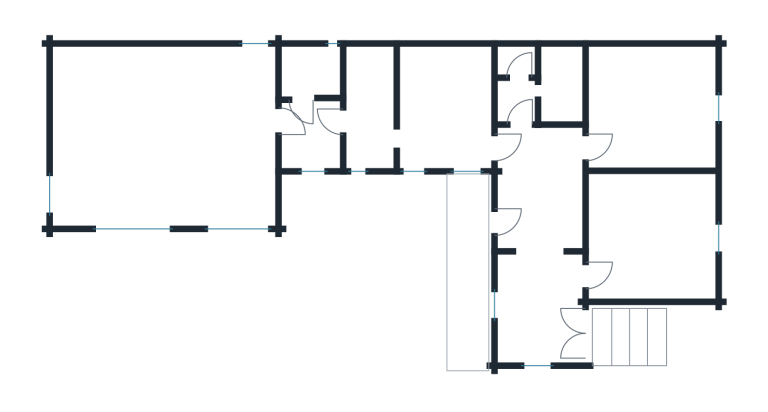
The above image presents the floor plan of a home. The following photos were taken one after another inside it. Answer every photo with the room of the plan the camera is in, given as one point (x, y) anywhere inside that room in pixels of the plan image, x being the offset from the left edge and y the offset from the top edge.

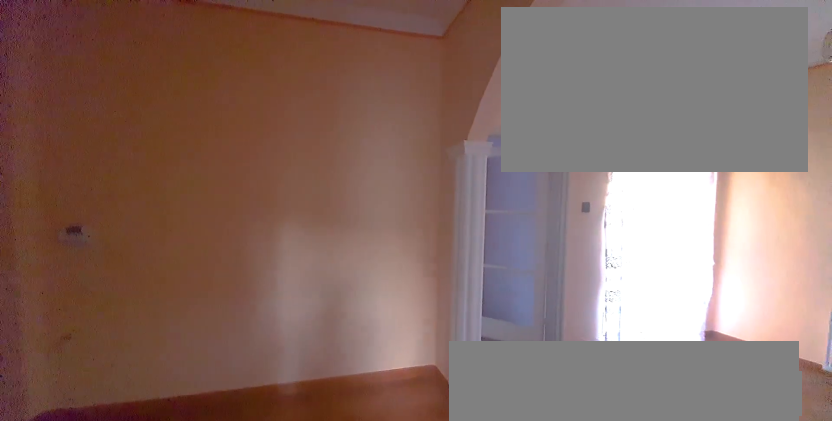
(540, 255)
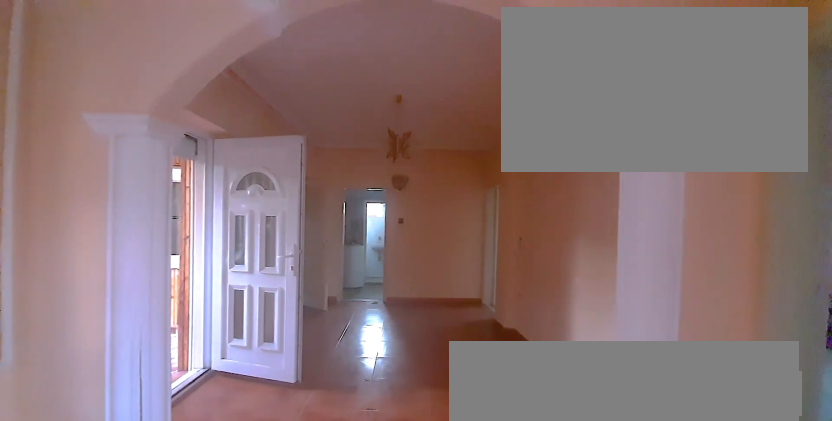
(540, 256)
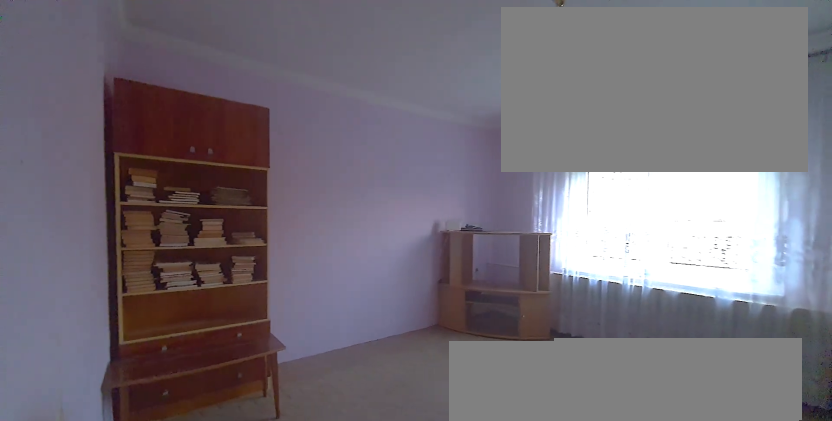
(651, 239)
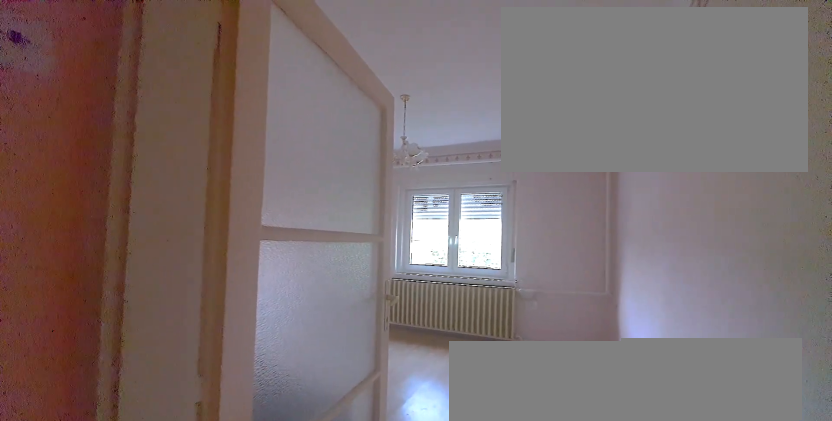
(650, 115)
